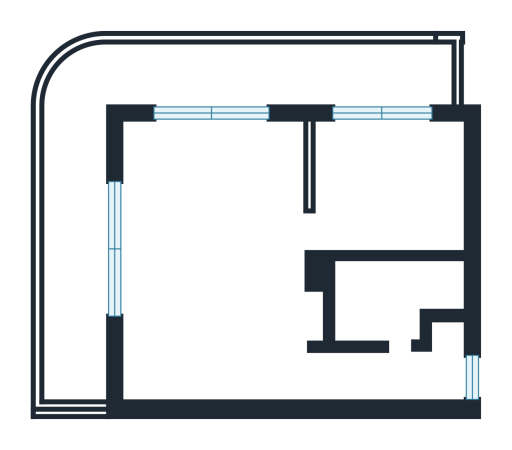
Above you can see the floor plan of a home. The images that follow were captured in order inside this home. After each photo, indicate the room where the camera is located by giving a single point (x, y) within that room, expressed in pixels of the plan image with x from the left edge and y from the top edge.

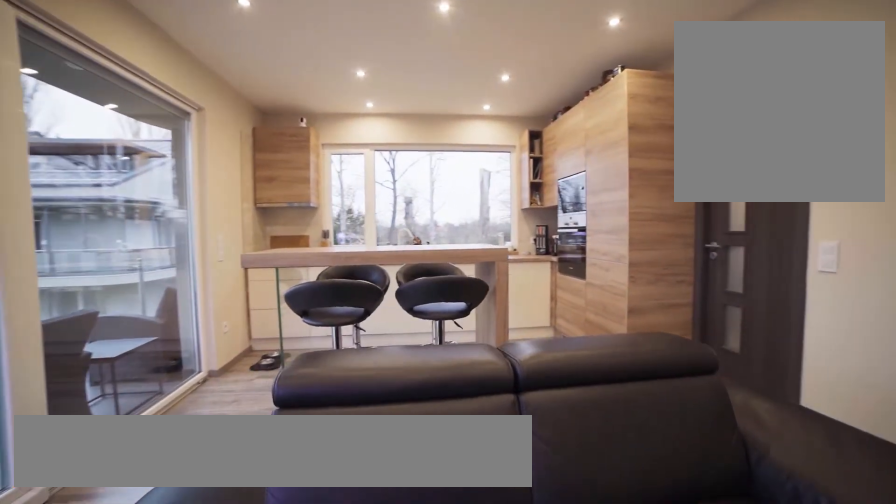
(217, 273)
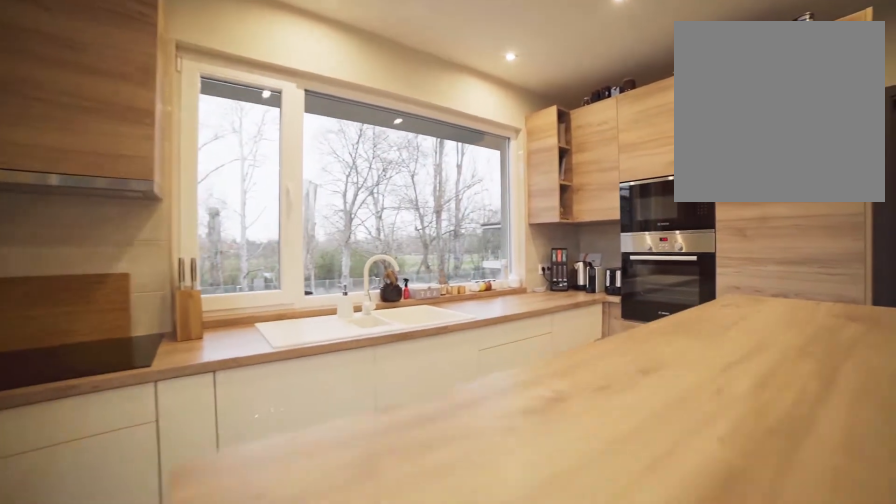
(217, 273)
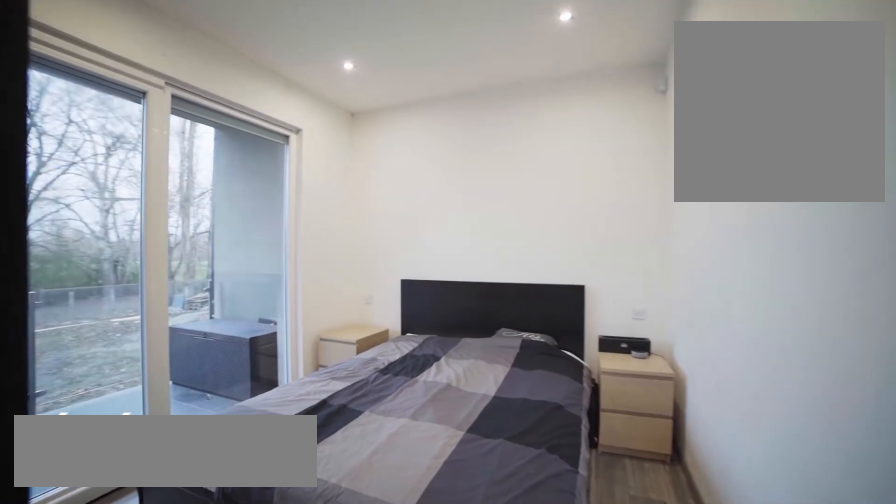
(396, 191)
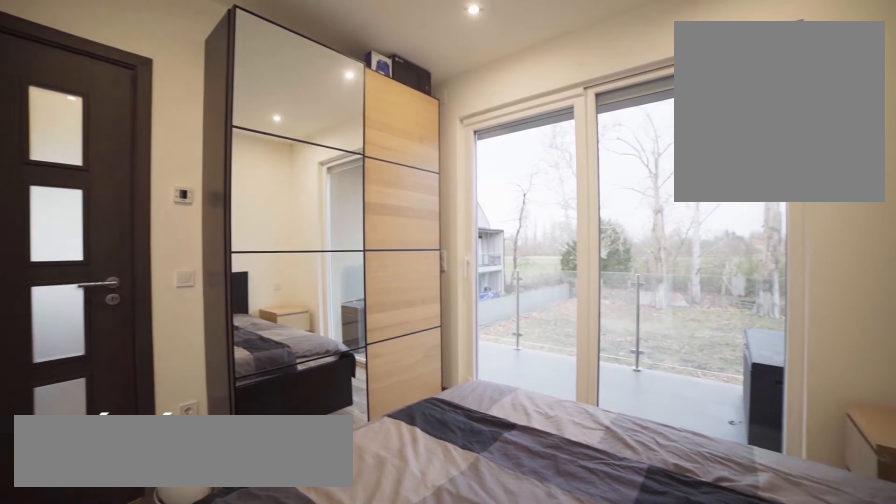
(396, 191)
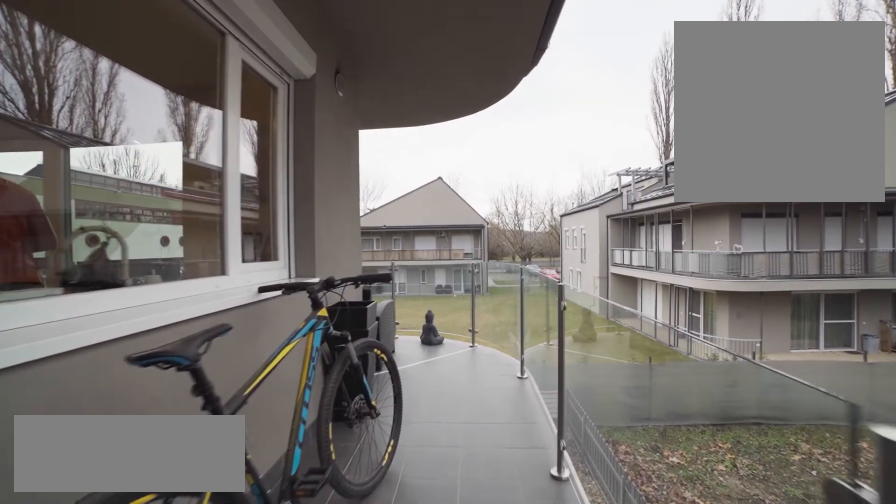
(212, 70)
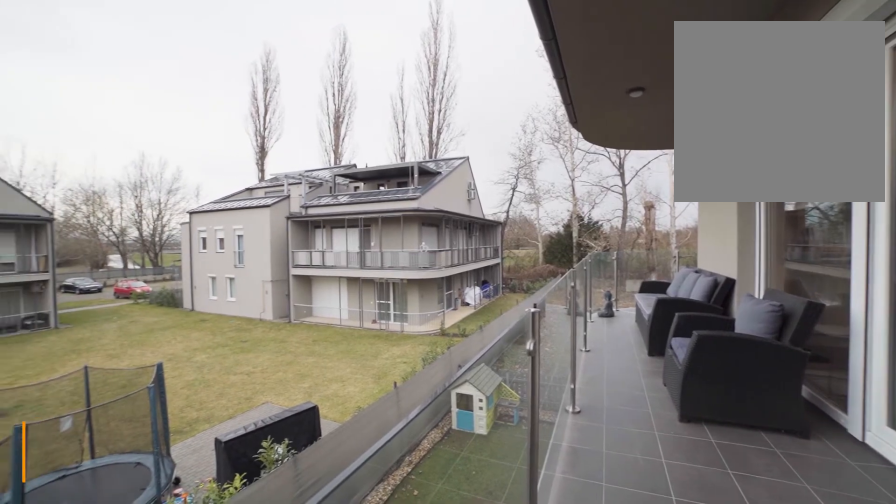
(78, 253)
